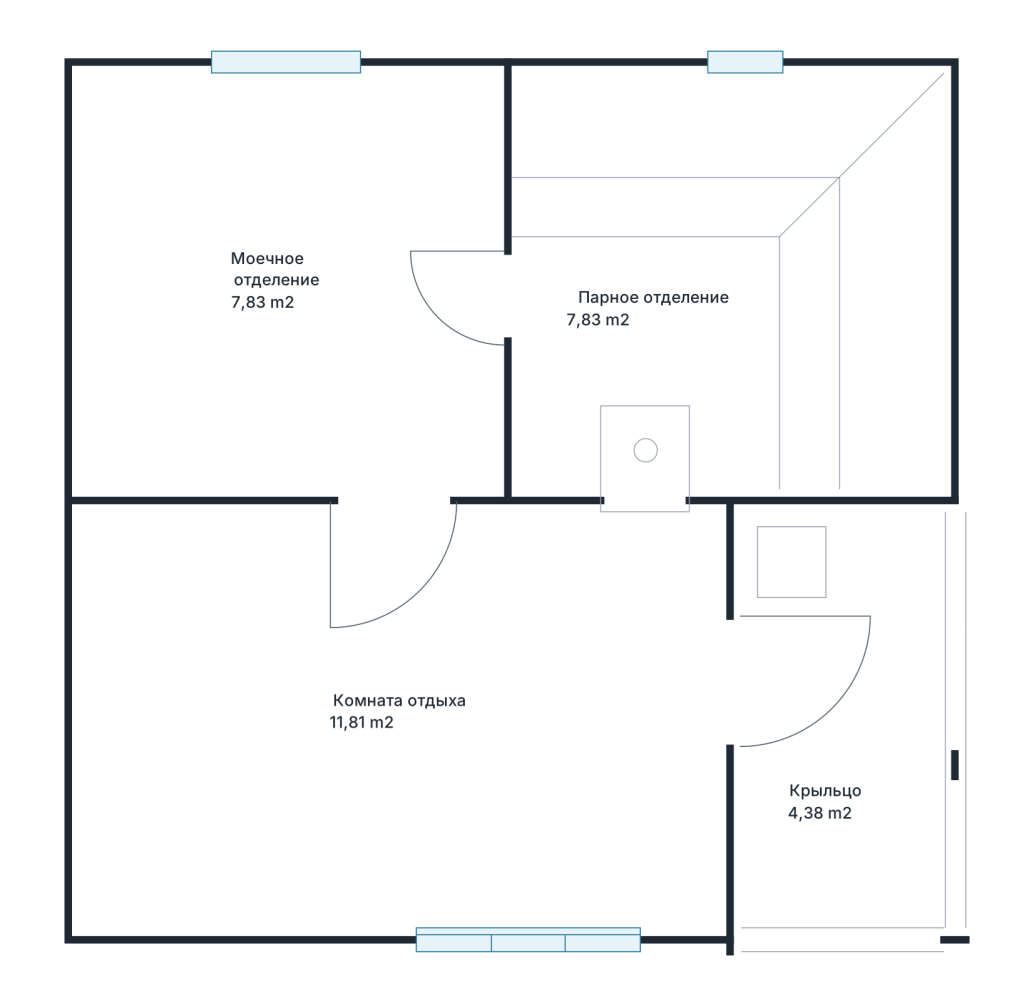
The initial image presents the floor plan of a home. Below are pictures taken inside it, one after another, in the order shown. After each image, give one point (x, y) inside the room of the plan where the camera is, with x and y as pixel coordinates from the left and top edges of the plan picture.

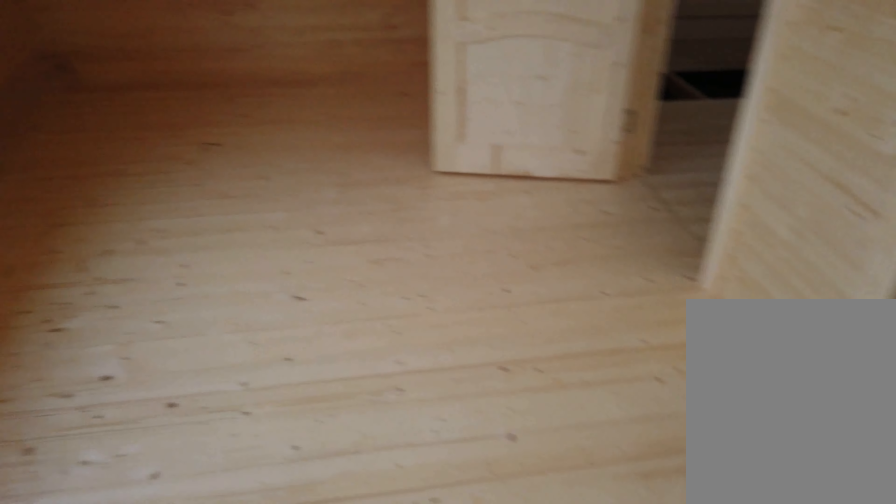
(420, 773)
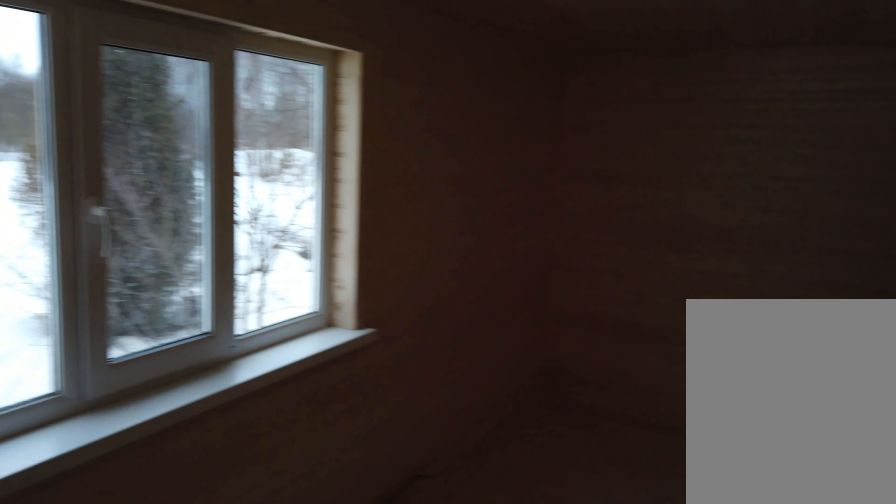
(411, 800)
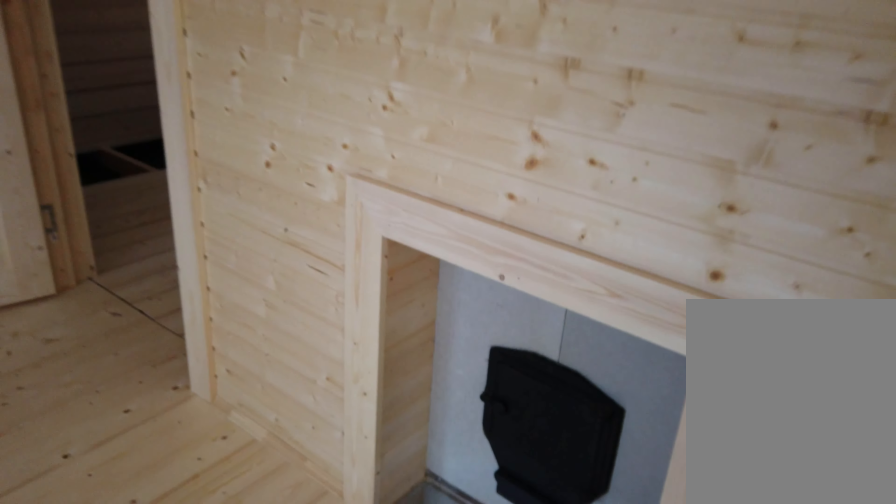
(417, 773)
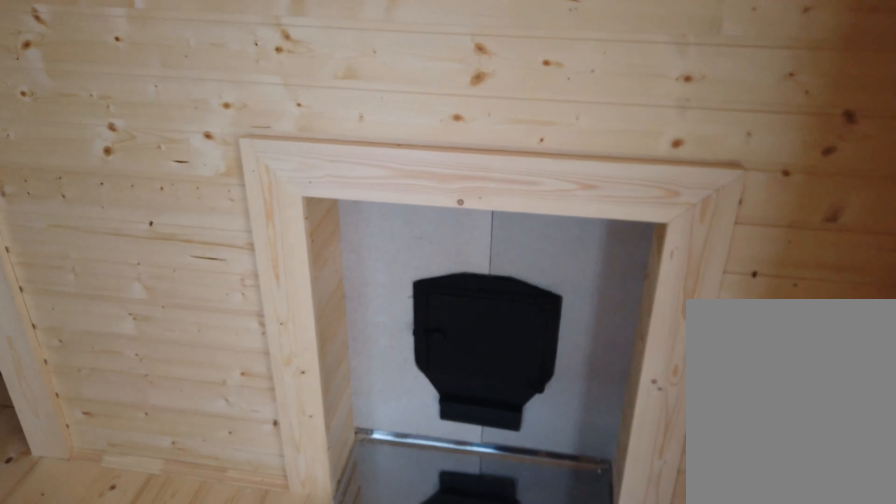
(405, 795)
